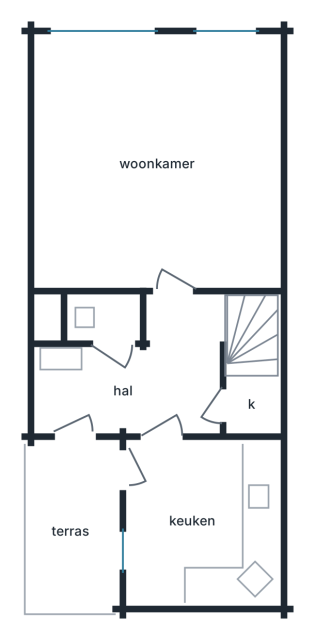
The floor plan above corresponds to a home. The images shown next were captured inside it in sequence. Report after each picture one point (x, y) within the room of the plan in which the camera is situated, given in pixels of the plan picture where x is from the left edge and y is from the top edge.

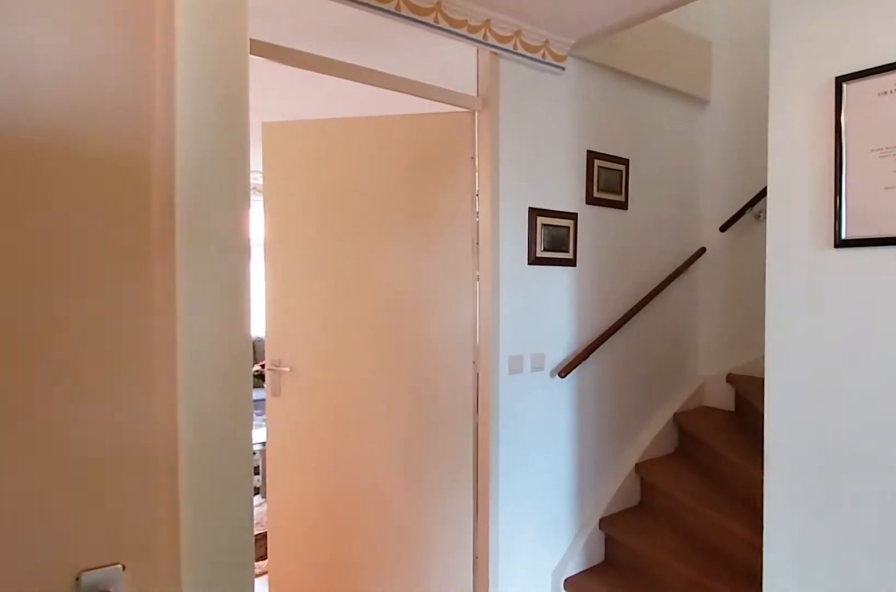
(146, 375)
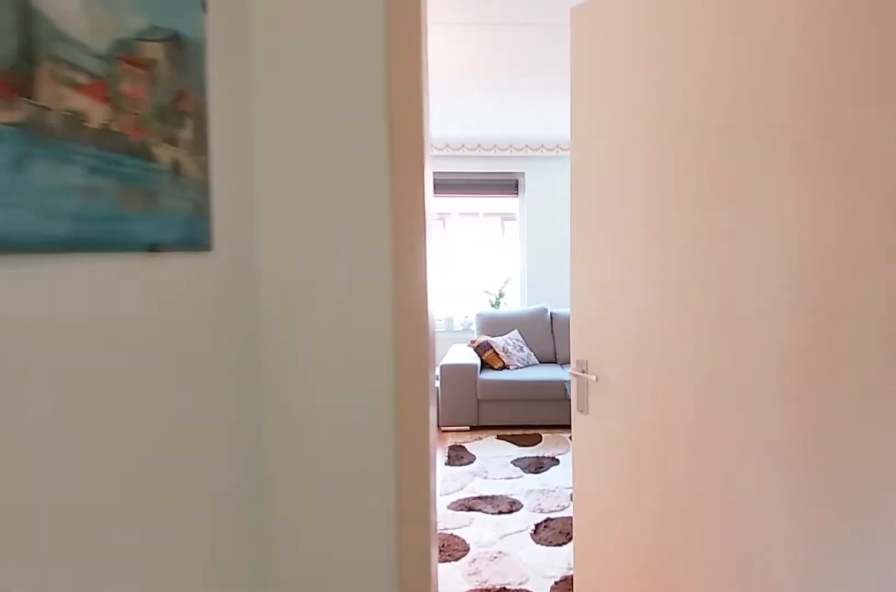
(146, 375)
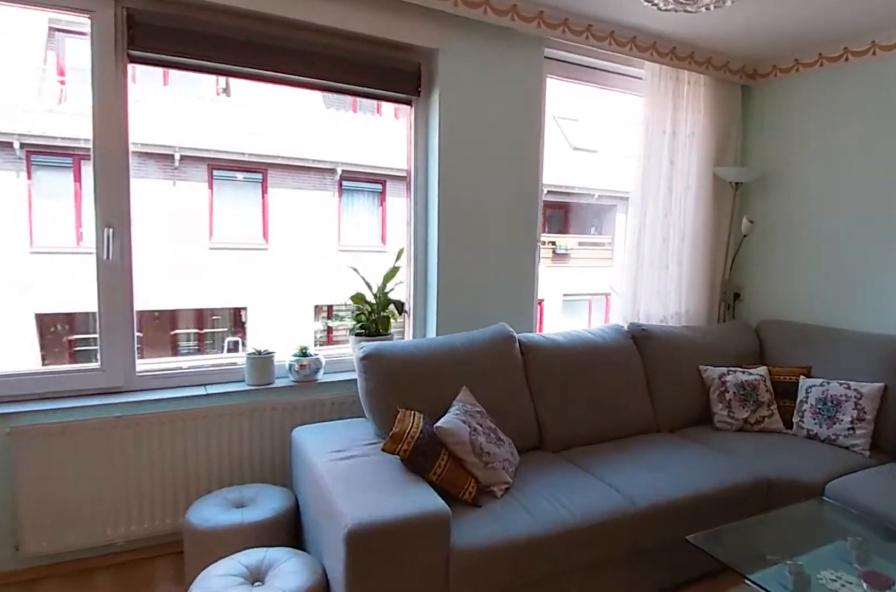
(157, 162)
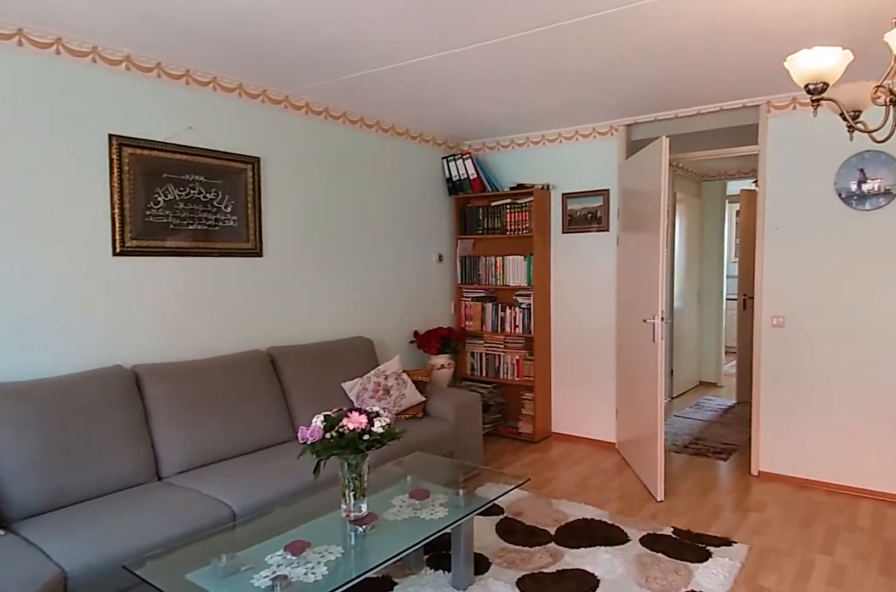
(157, 162)
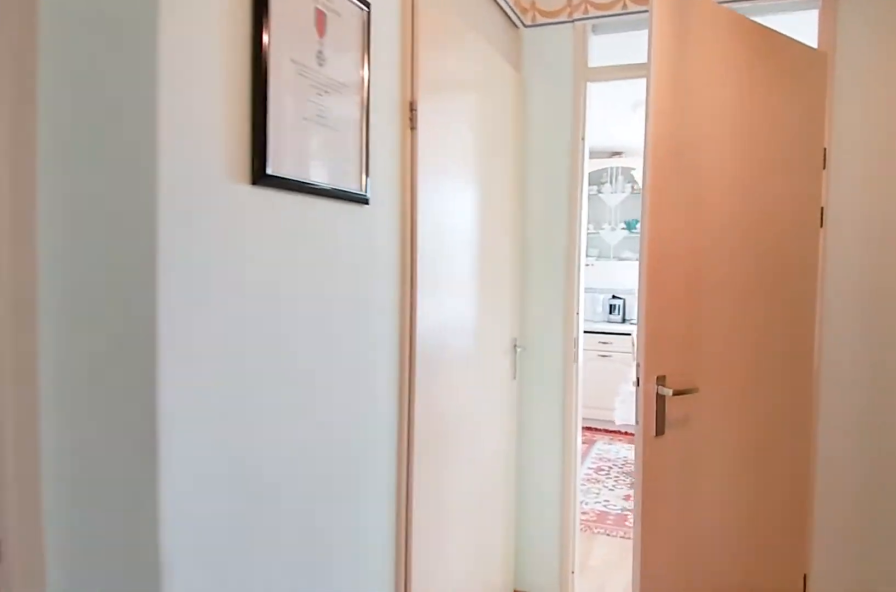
(146, 375)
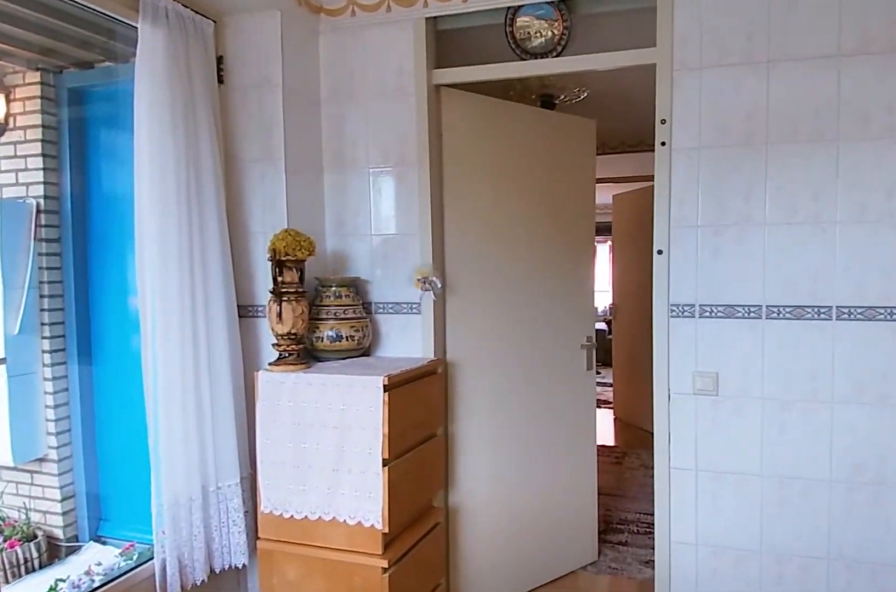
(202, 522)
